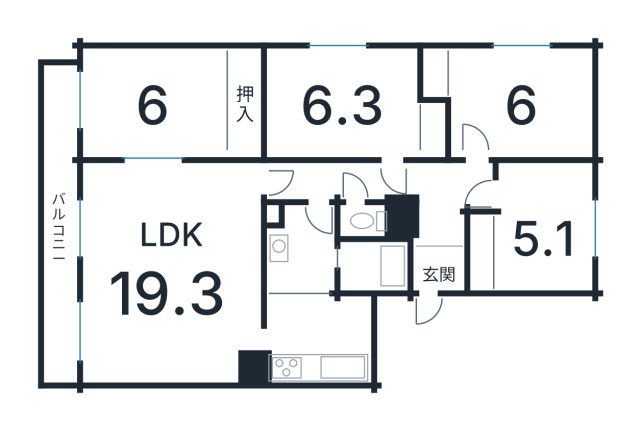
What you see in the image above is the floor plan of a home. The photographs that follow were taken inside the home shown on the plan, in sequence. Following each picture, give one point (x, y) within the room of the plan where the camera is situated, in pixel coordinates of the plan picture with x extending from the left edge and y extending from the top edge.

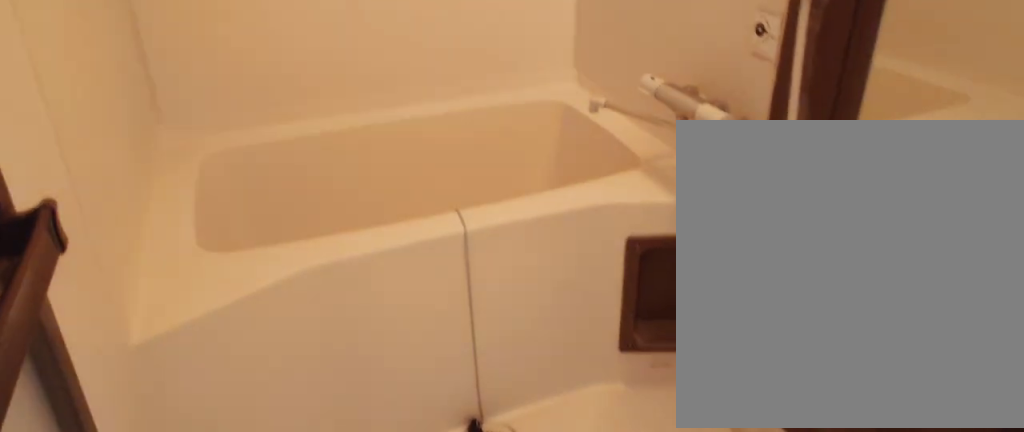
(366, 271)
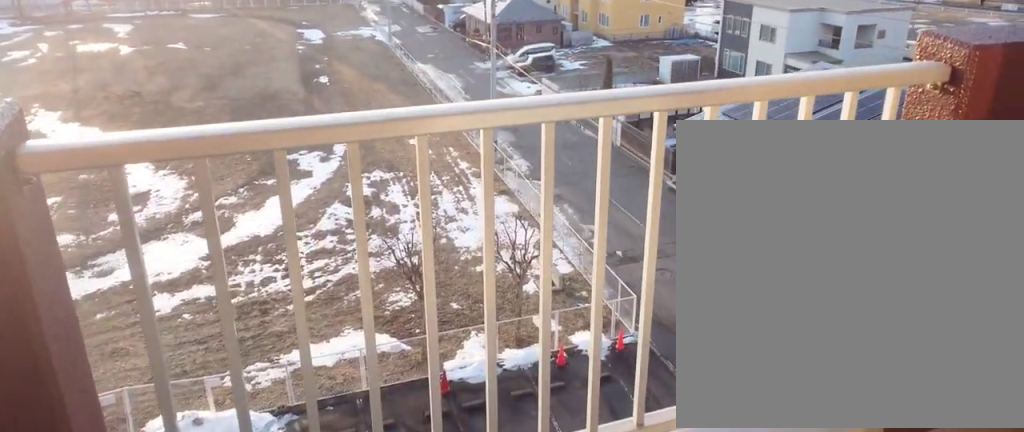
(58, 208)
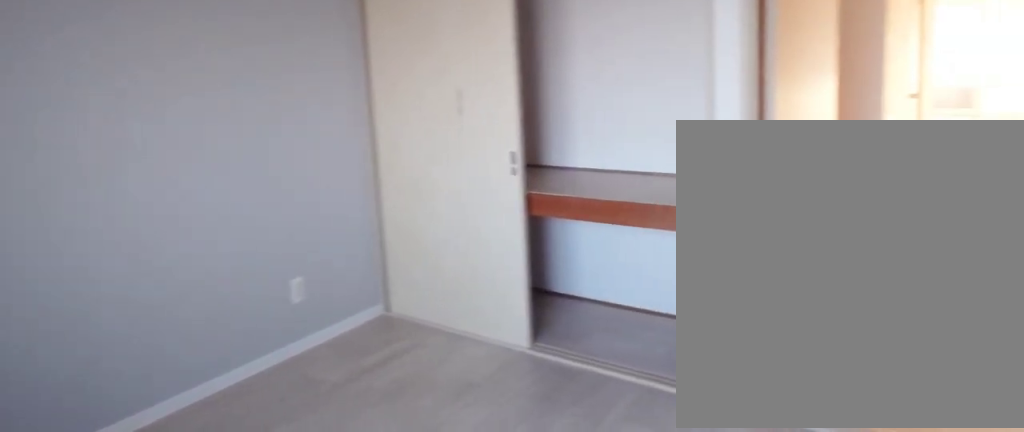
(536, 238)
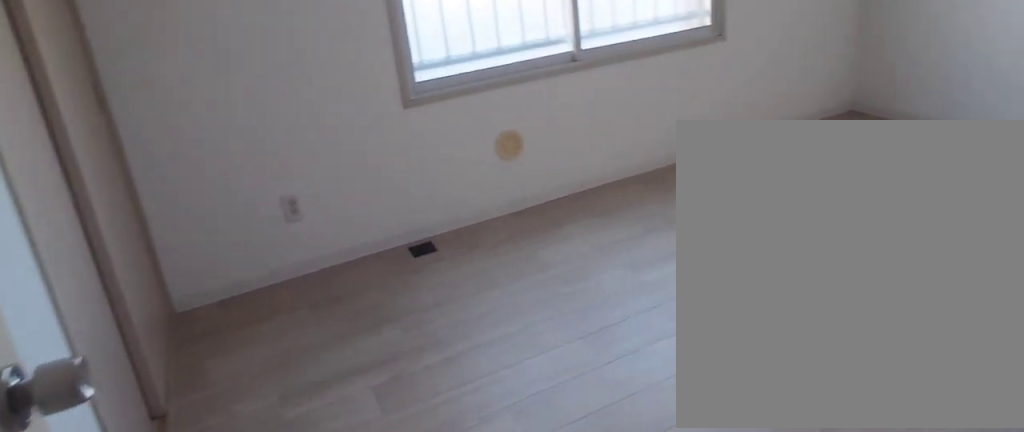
(514, 110)
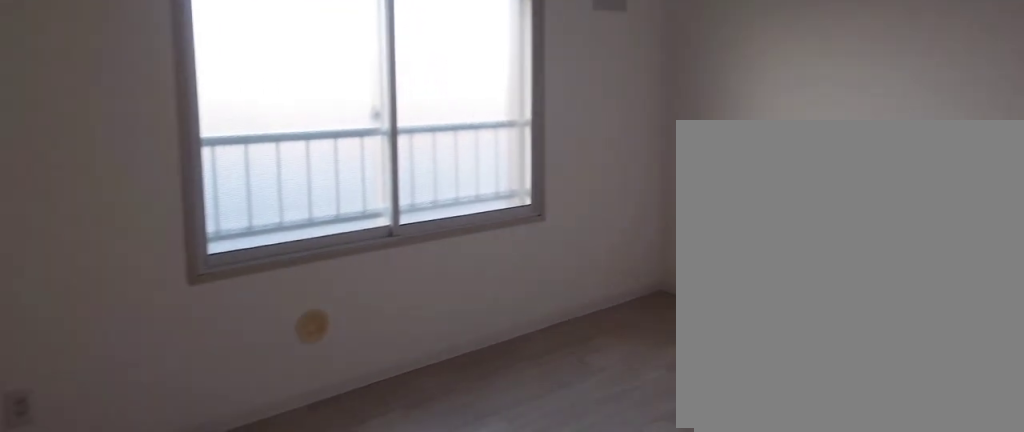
(514, 110)
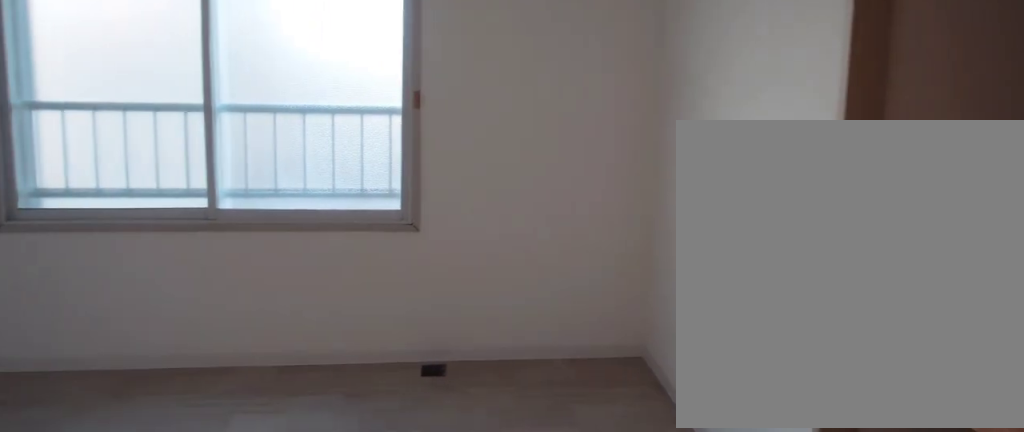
(331, 110)
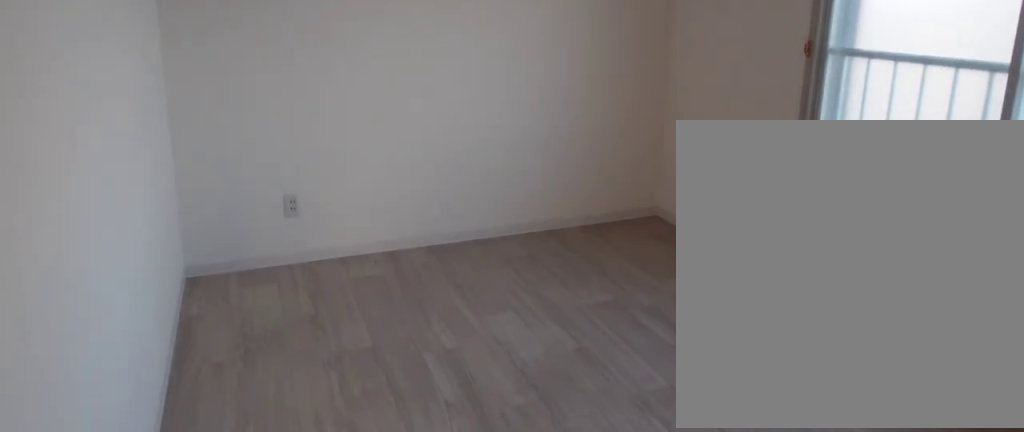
(331, 110)
